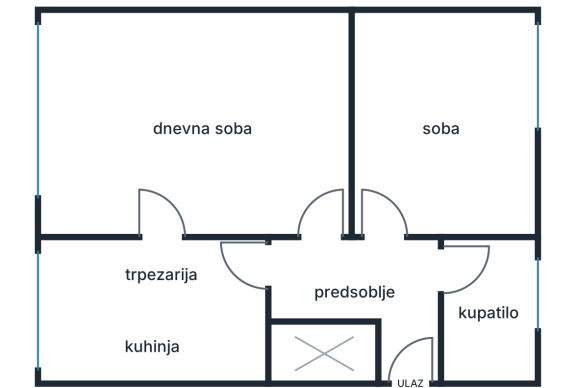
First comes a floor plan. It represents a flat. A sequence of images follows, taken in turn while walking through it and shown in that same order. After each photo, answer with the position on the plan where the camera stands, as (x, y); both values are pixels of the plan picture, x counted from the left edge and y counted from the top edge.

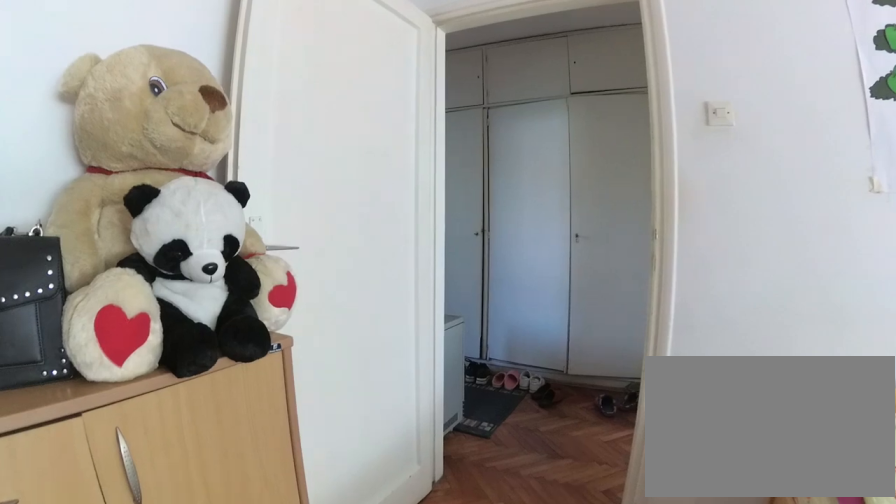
(310, 110)
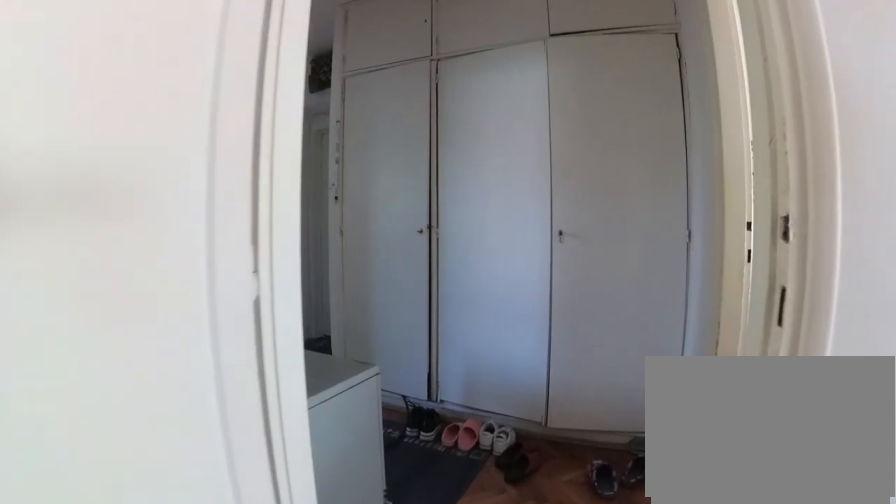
(314, 161)
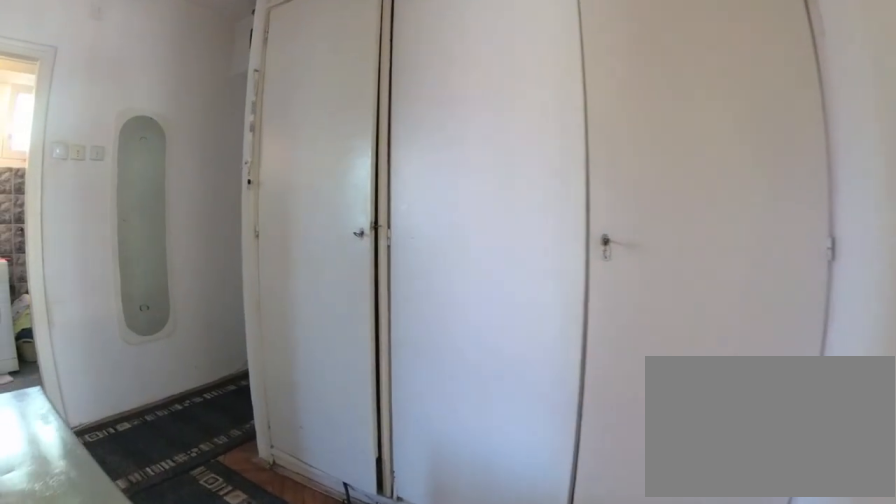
(314, 213)
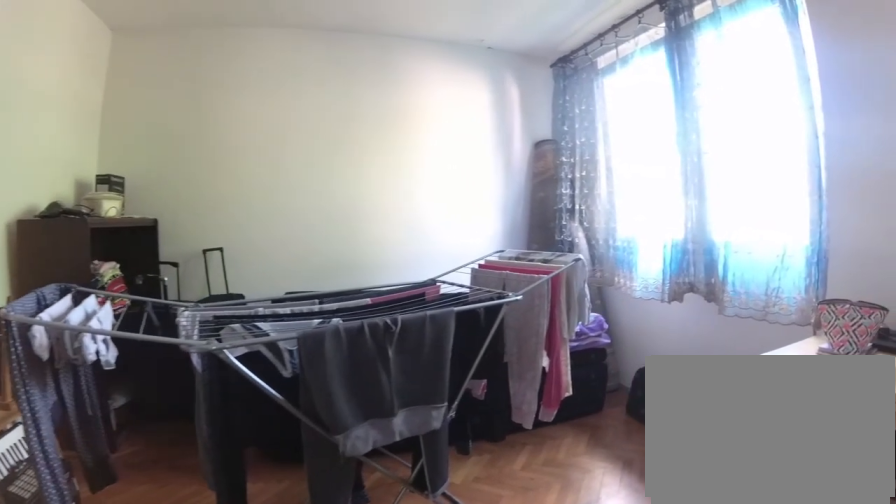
(385, 227)
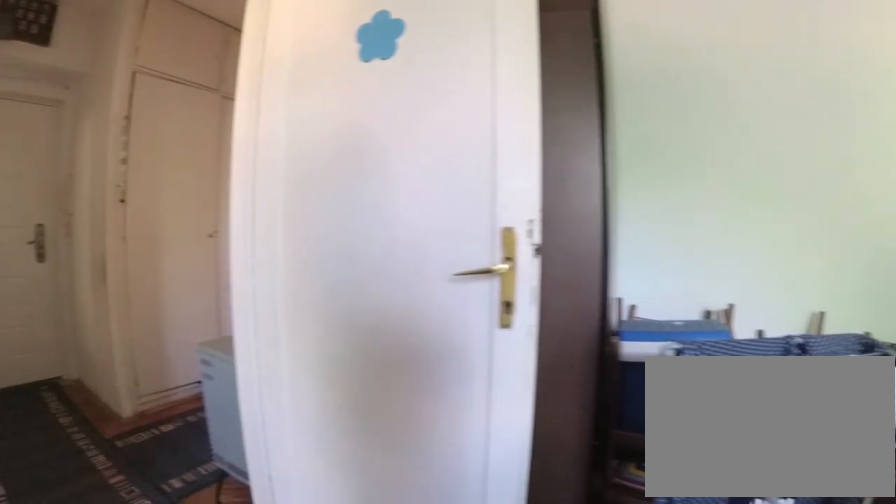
(445, 157)
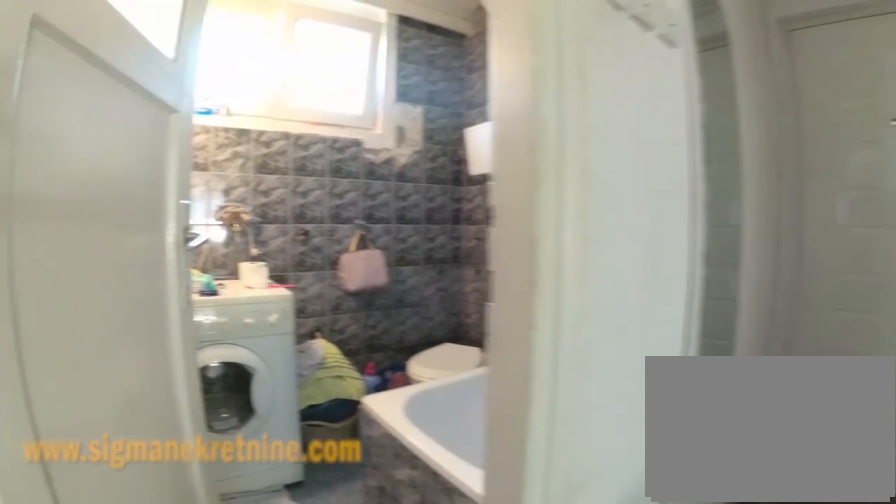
(408, 249)
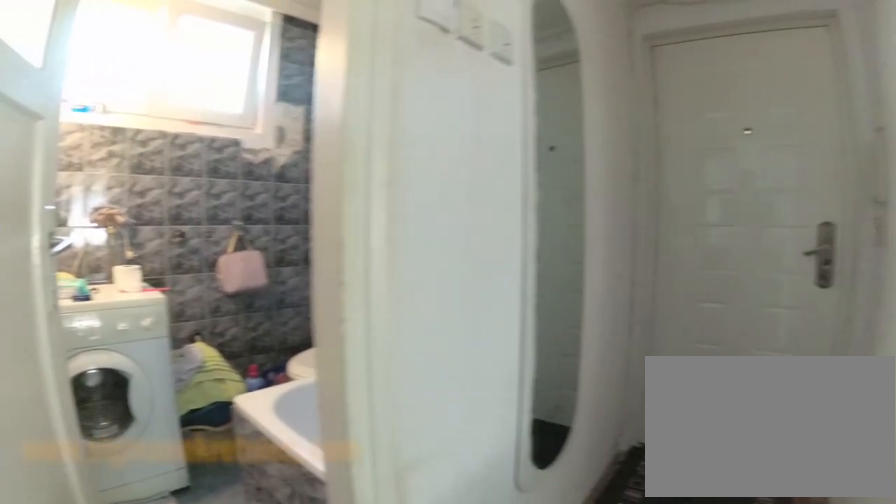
(407, 247)
